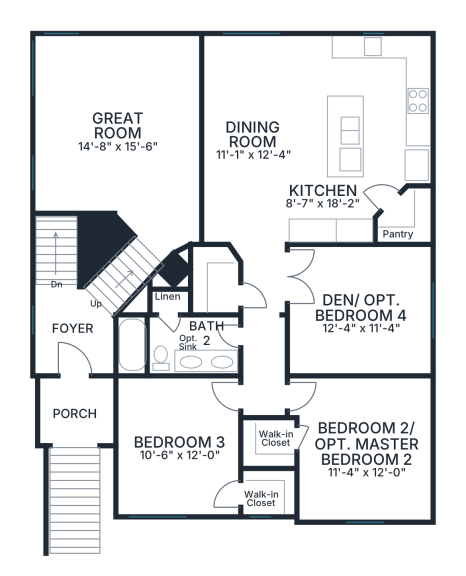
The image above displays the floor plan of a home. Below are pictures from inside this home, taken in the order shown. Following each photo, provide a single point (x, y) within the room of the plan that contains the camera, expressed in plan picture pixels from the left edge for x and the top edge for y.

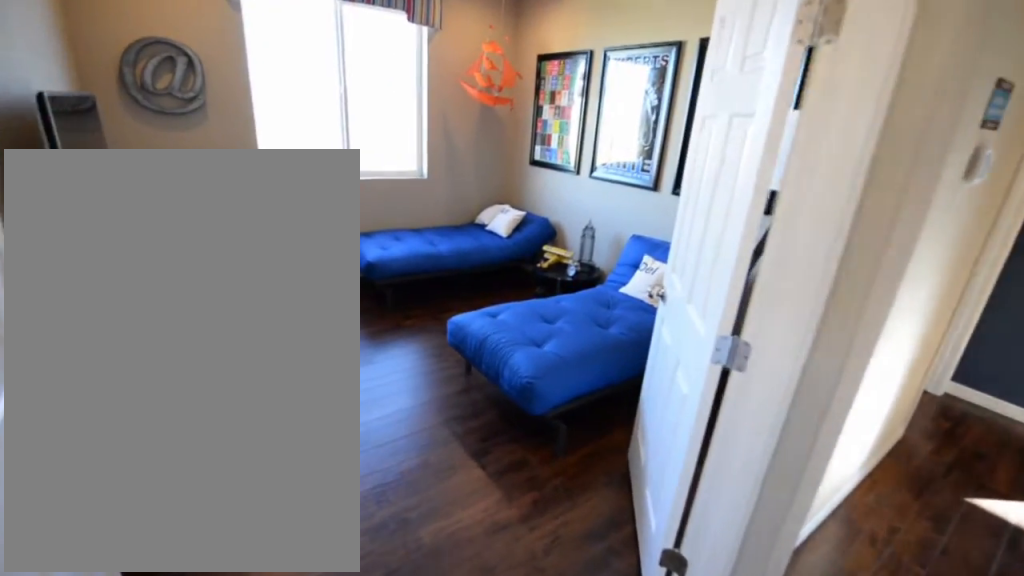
(359, 310)
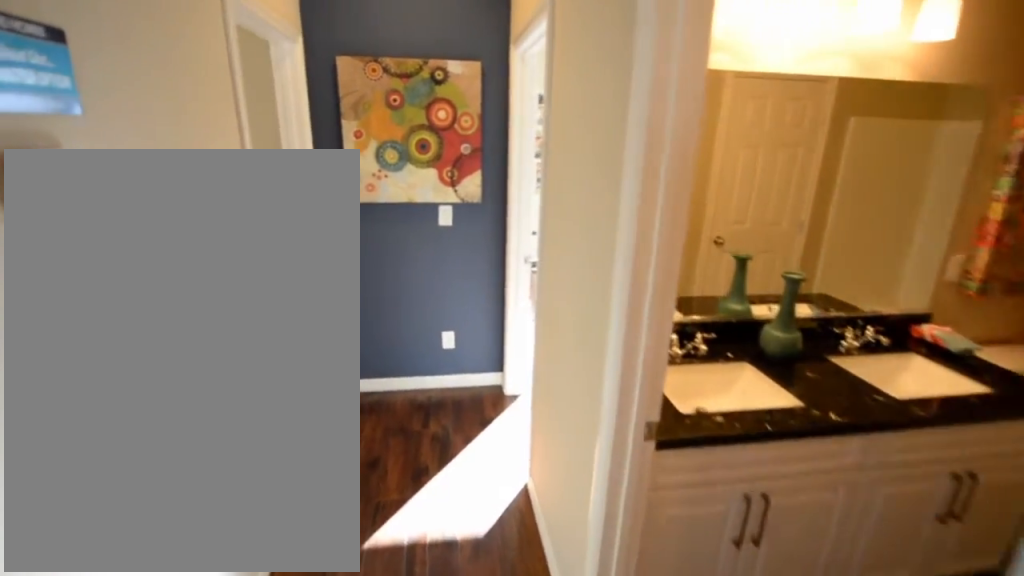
(264, 331)
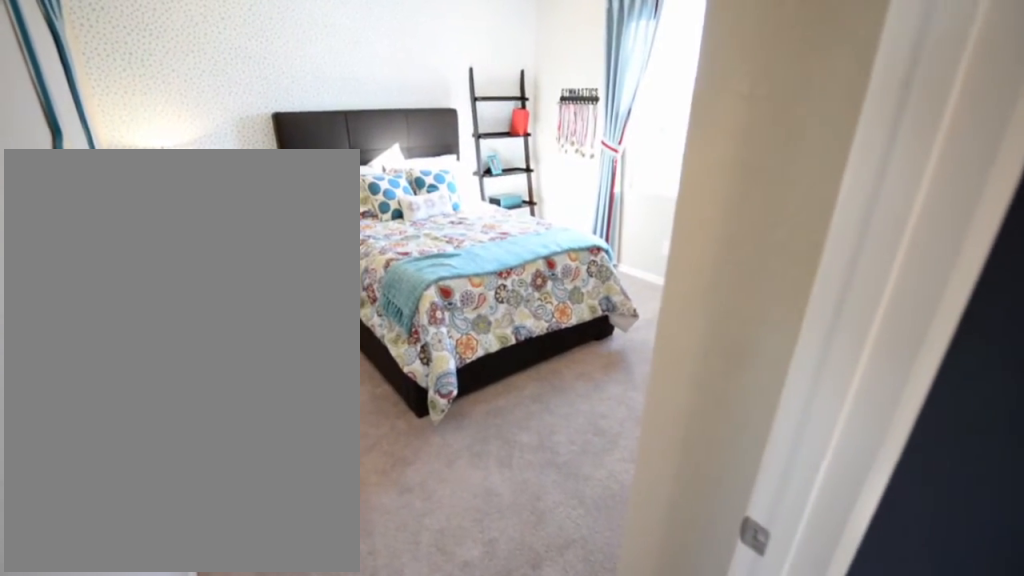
(351, 447)
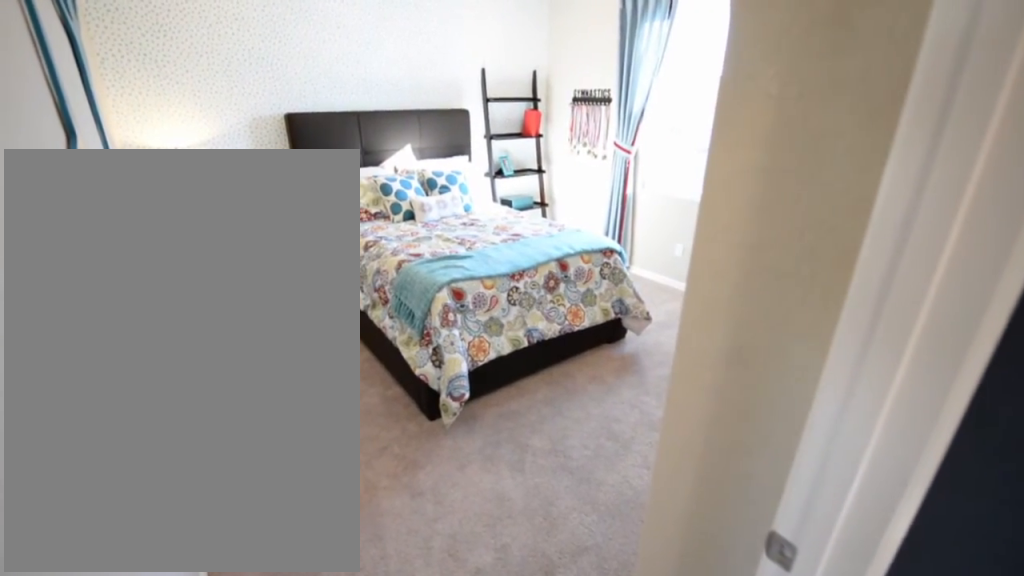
(351, 447)
